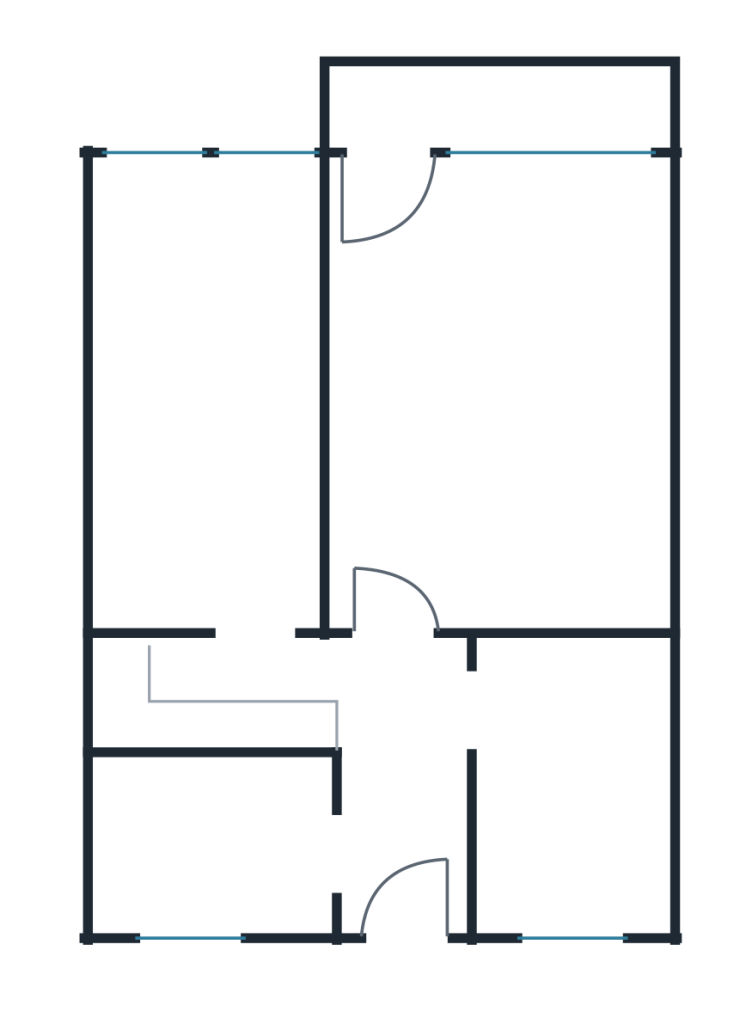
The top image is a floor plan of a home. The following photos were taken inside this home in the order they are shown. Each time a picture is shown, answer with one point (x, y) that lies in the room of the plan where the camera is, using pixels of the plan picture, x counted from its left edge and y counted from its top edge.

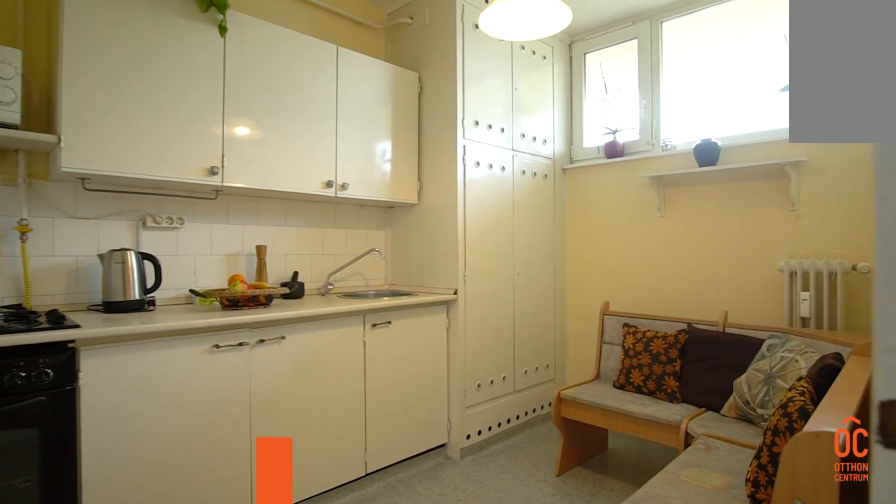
(579, 795)
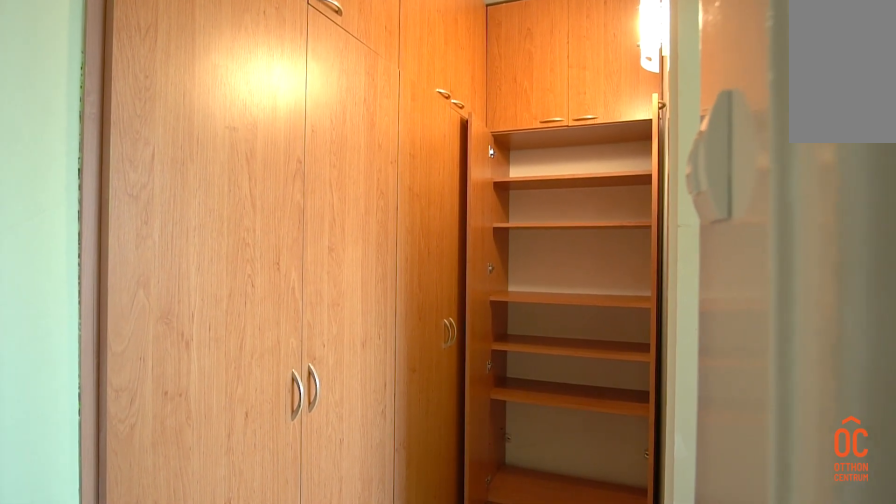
(206, 693)
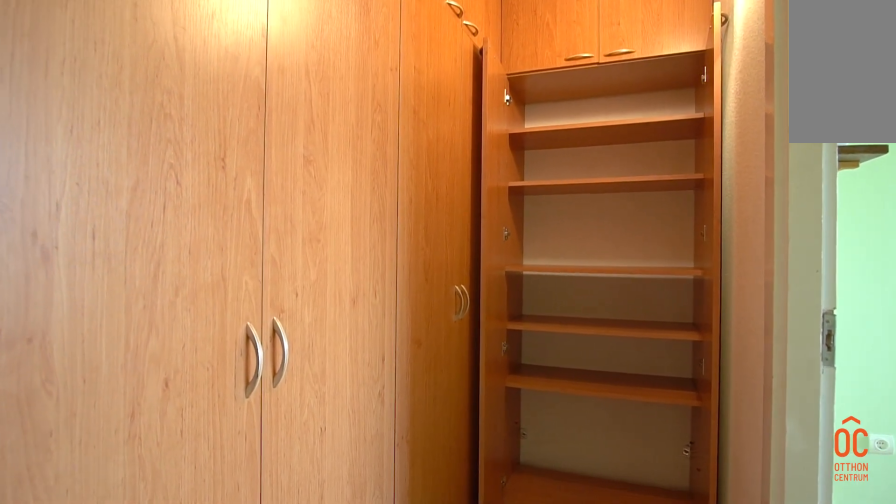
(207, 695)
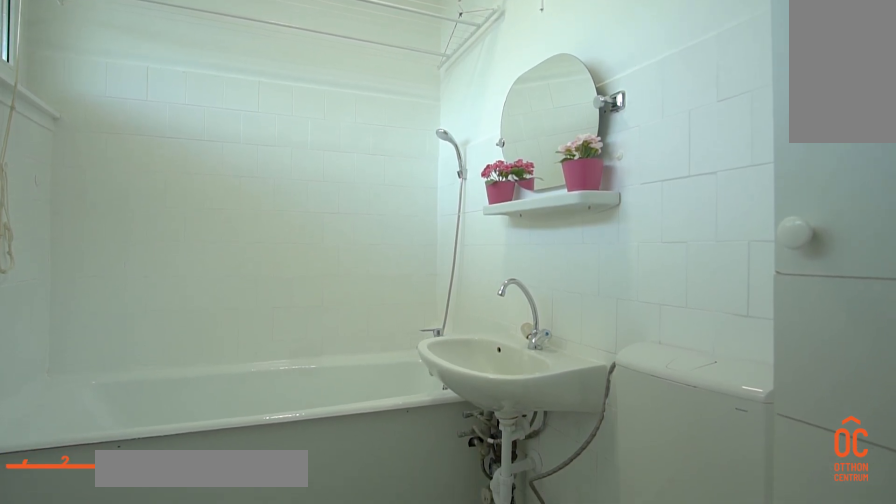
(214, 841)
